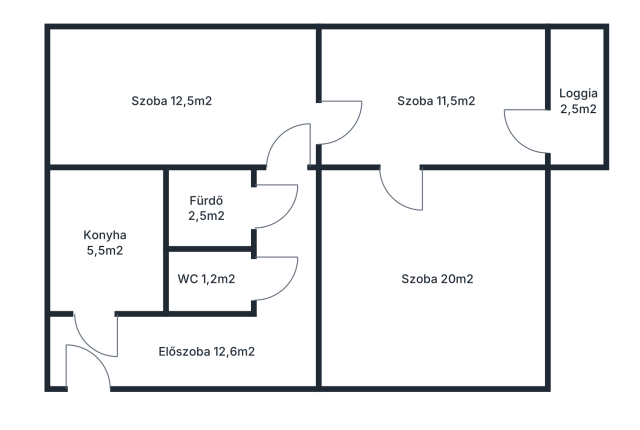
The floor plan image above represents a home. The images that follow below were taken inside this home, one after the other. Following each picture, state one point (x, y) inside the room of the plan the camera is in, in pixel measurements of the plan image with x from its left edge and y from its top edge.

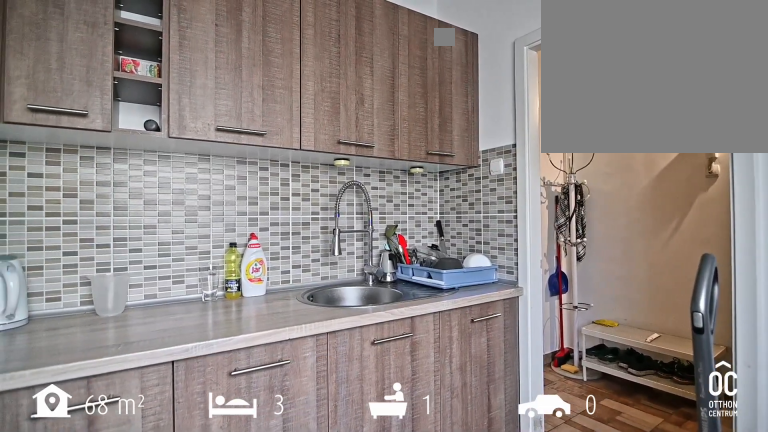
(104, 243)
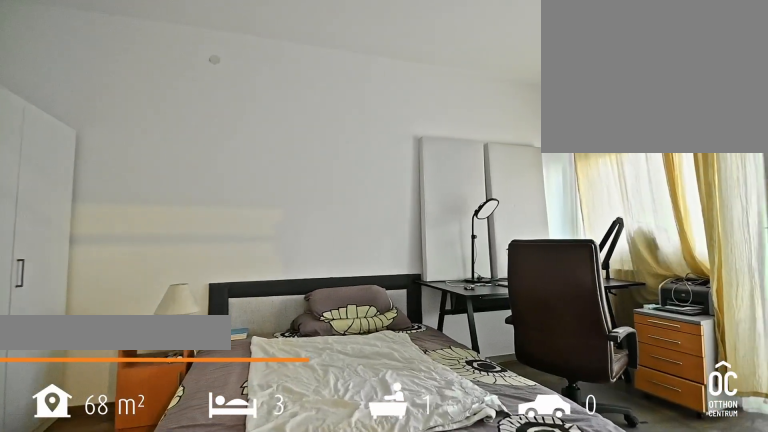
(428, 97)
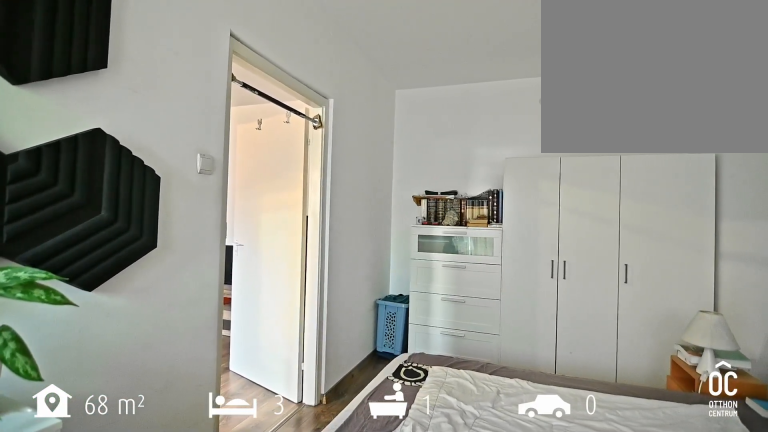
(428, 97)
